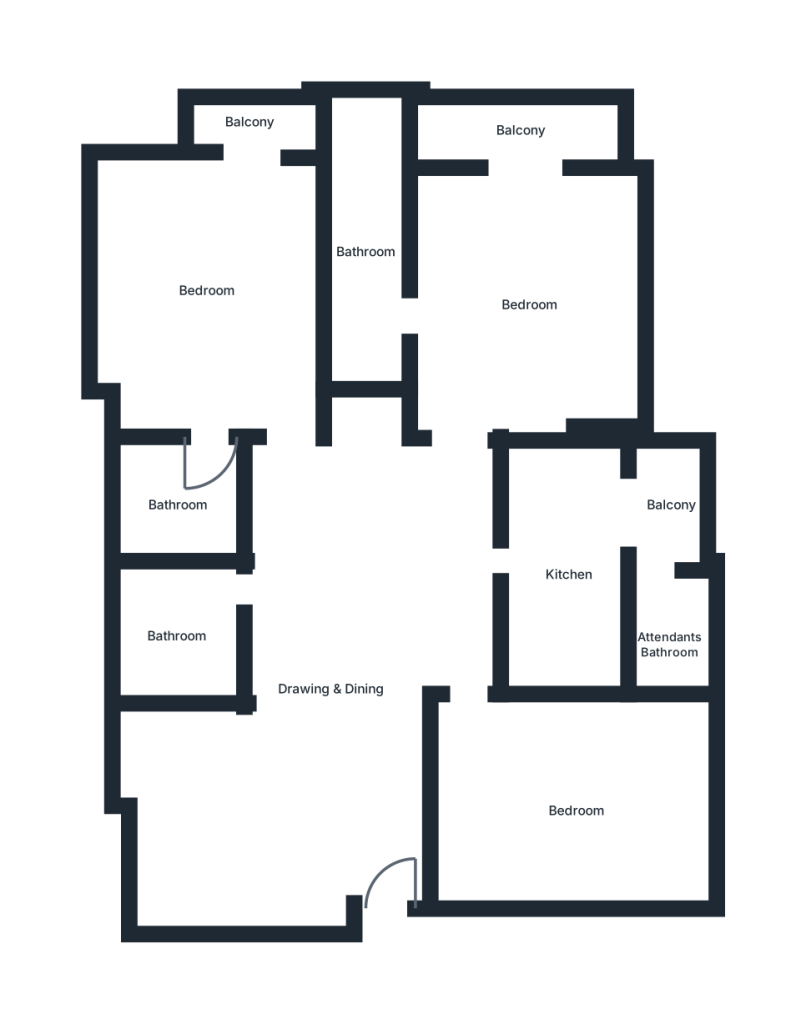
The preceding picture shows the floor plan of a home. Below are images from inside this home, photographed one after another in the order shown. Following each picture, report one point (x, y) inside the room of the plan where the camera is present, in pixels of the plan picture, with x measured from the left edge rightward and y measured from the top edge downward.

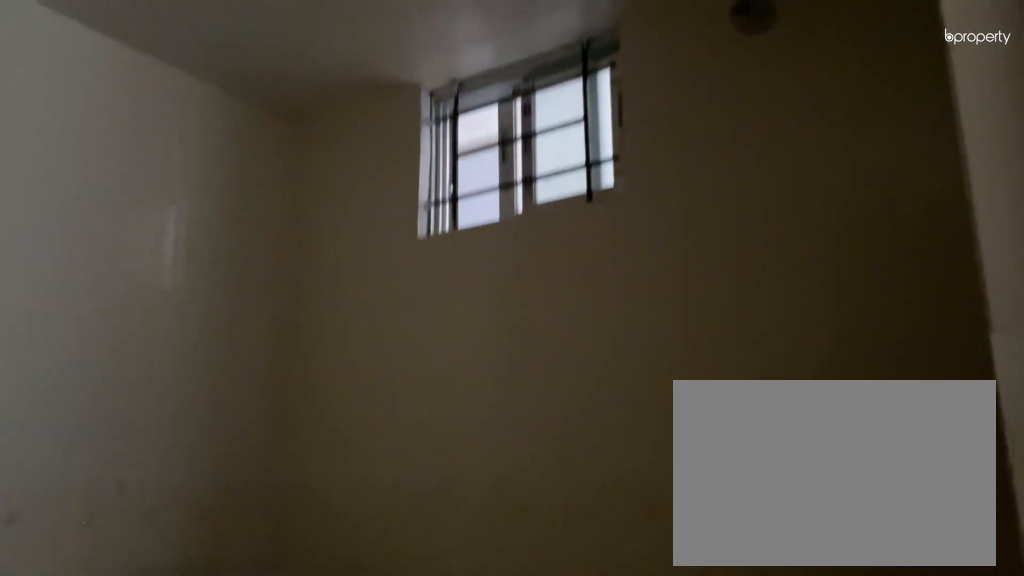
(176, 508)
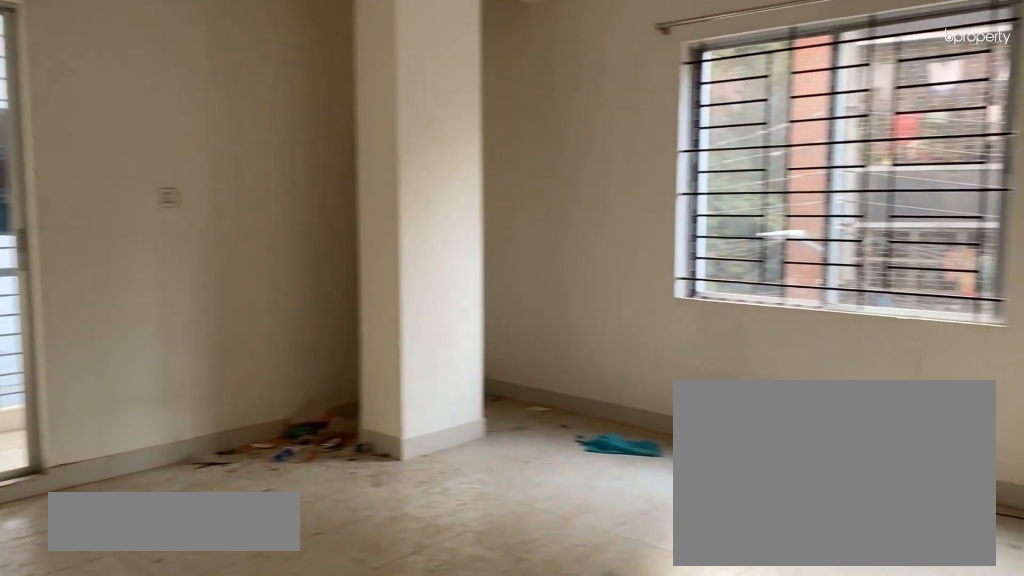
(527, 306)
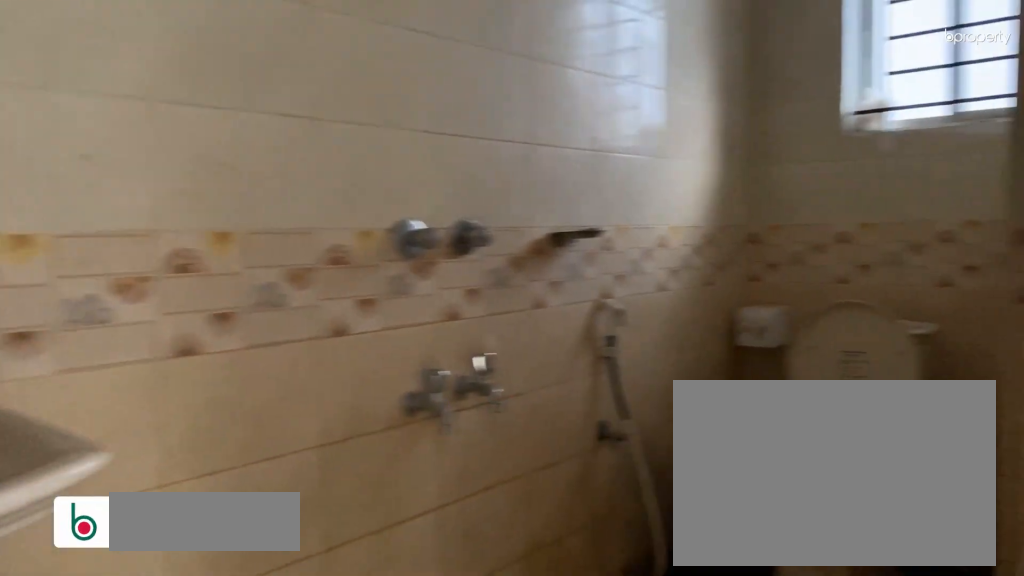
(362, 252)
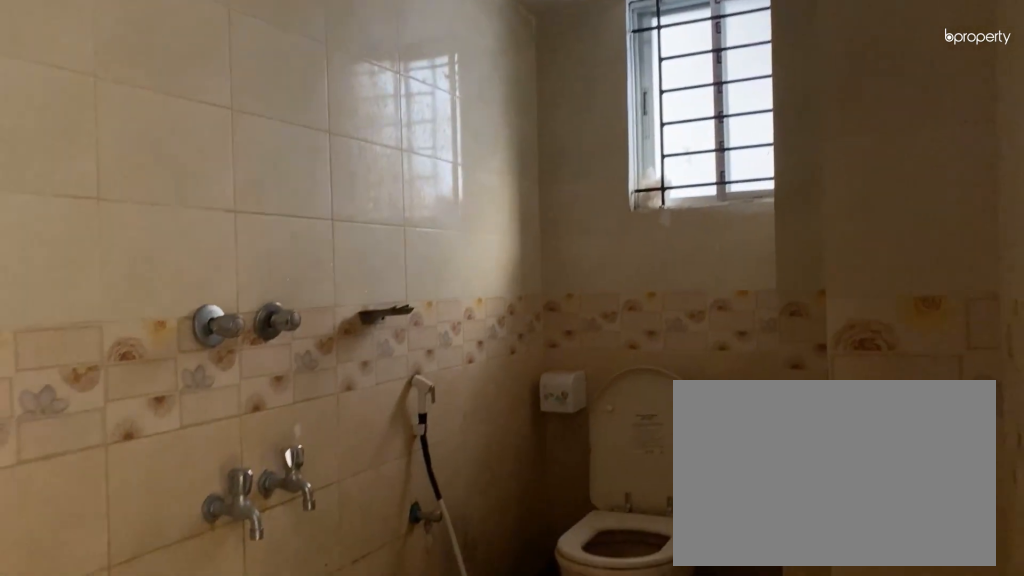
(362, 252)
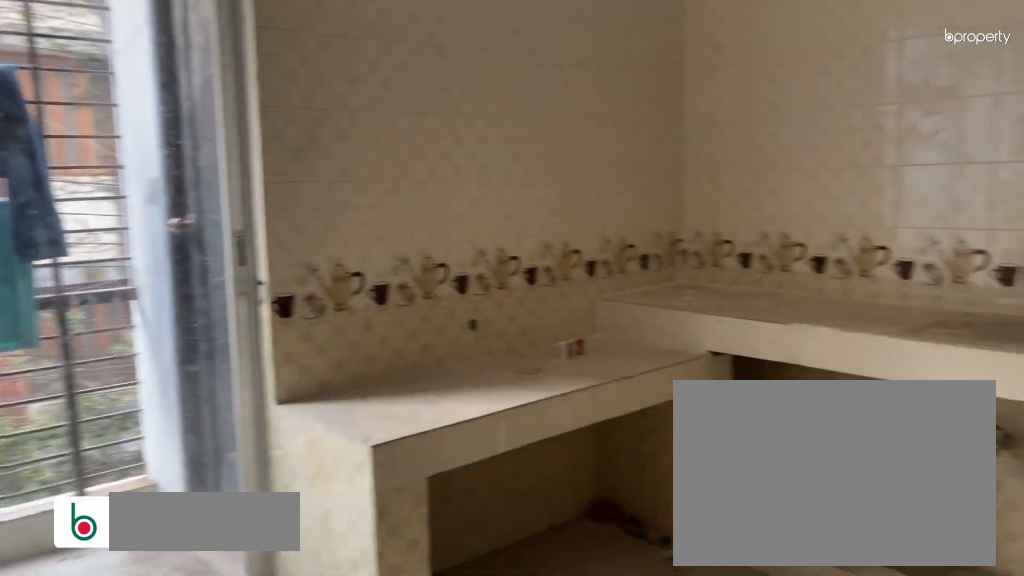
(569, 574)
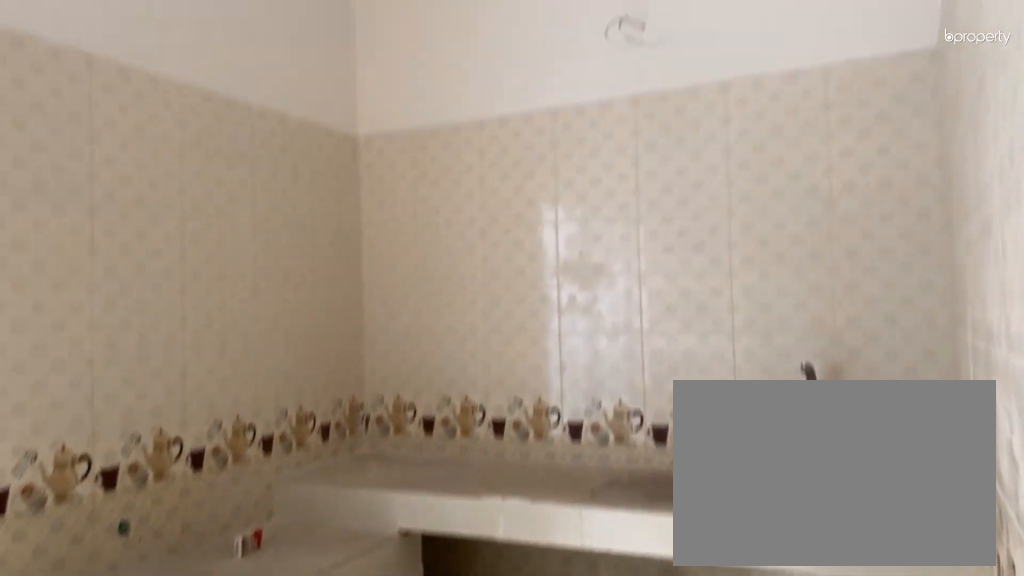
(569, 574)
